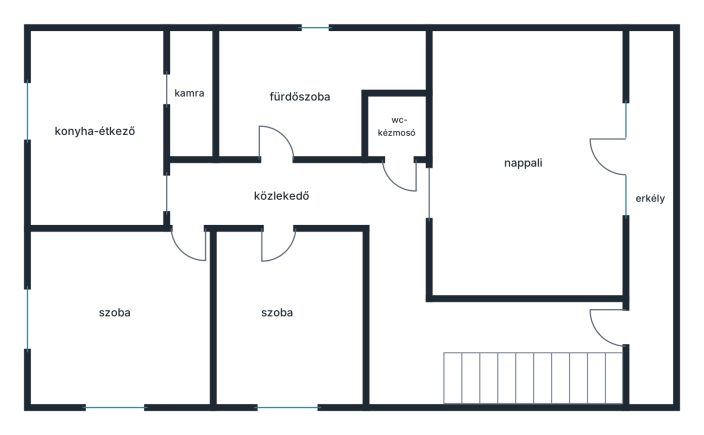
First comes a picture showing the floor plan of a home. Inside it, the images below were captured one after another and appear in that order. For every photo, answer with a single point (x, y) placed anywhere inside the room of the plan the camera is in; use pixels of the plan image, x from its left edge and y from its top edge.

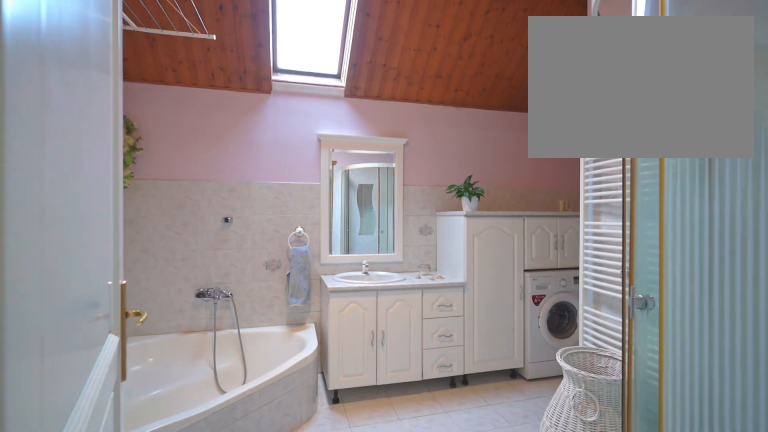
(283, 90)
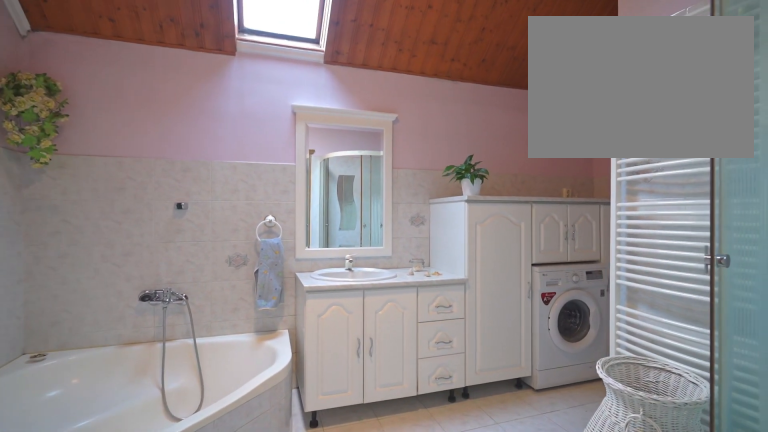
(283, 90)
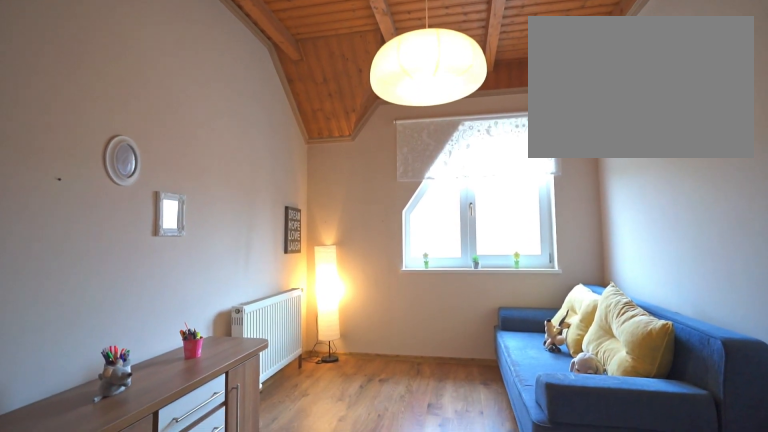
(284, 324)
